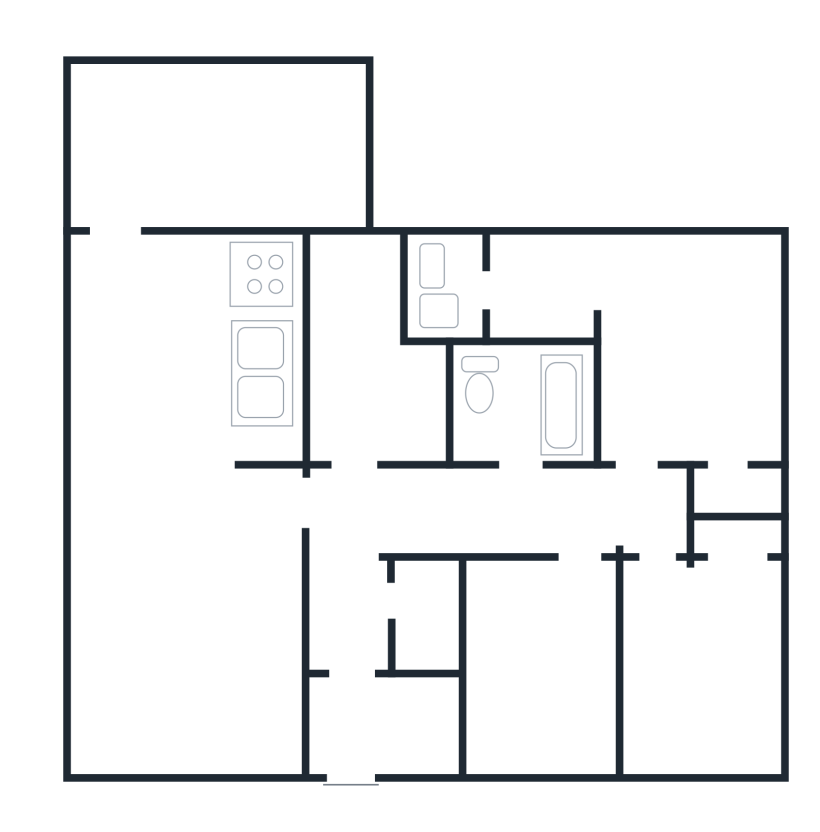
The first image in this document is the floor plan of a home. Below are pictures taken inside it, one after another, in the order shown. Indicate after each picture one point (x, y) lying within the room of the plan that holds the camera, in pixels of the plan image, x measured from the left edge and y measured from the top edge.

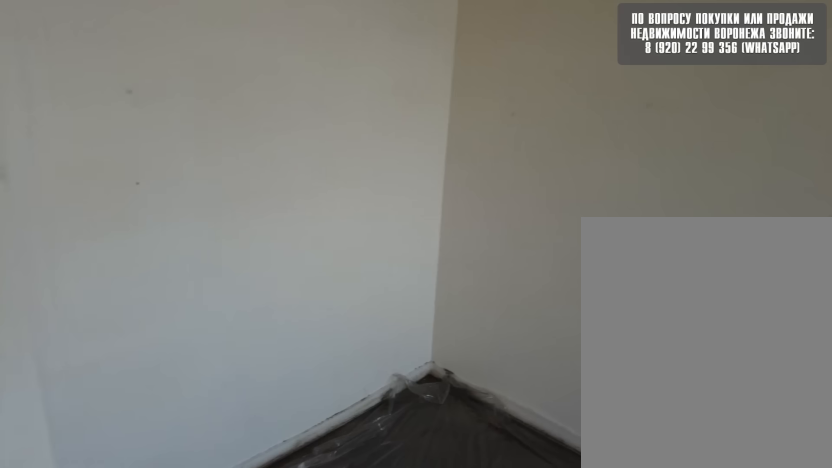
(681, 660)
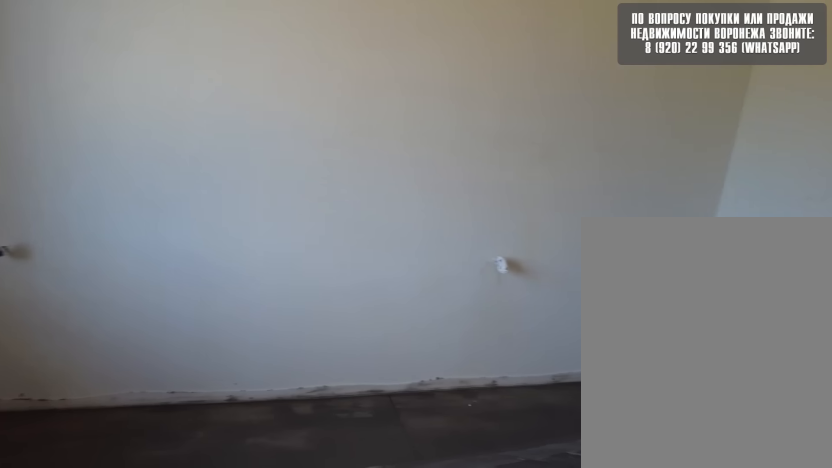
(675, 451)
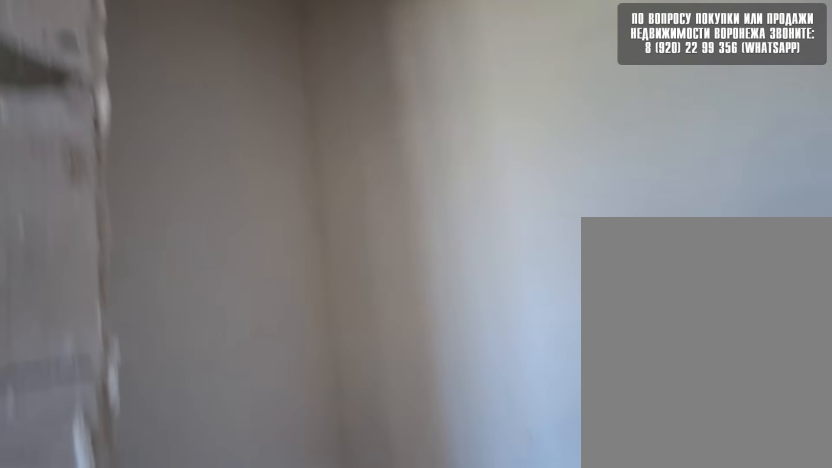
(675, 448)
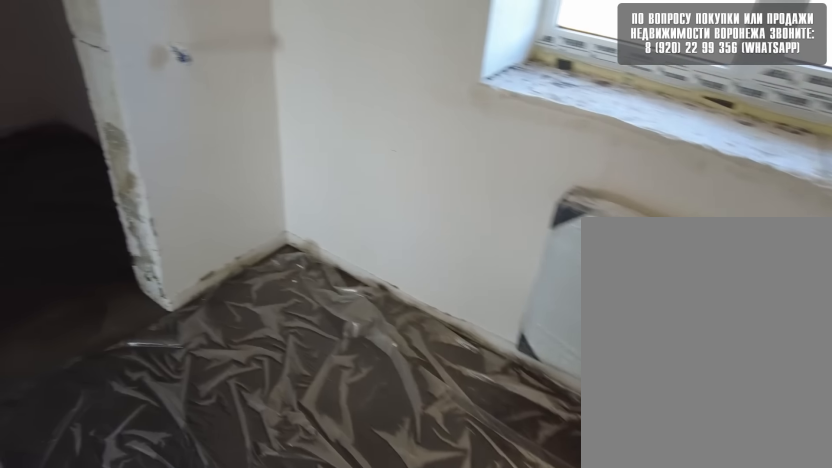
(669, 436)
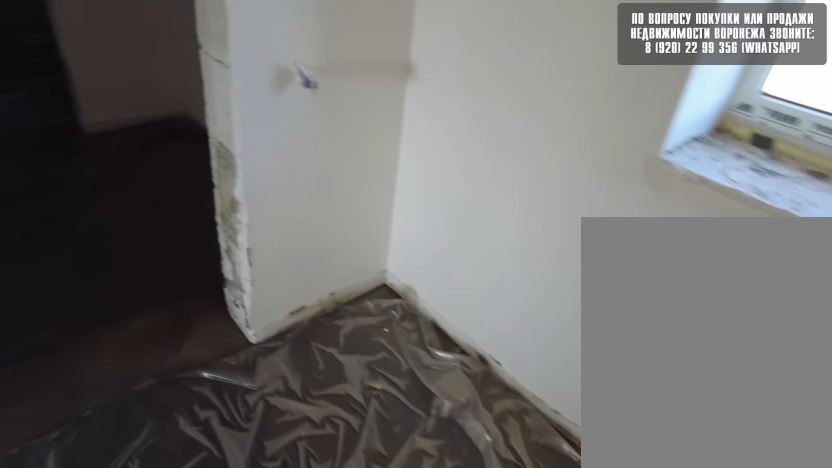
(659, 401)
